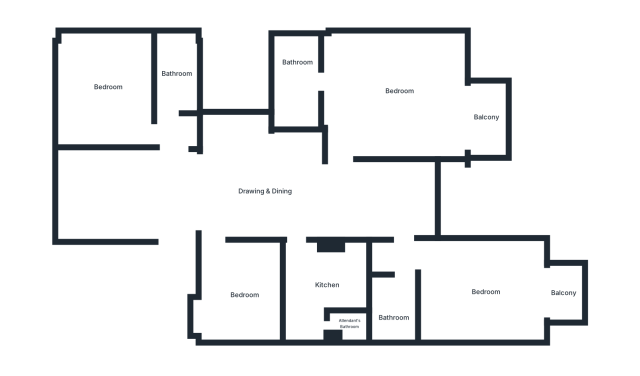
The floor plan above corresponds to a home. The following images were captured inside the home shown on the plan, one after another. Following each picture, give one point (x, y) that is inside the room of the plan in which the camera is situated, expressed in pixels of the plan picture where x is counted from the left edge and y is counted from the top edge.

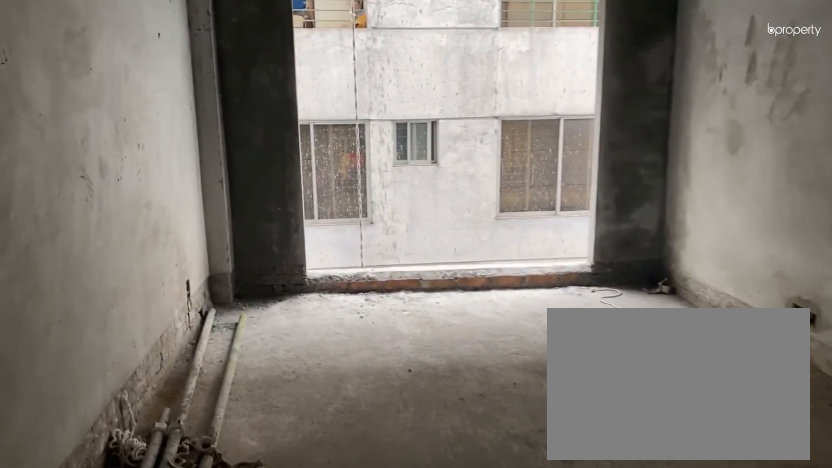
(111, 193)
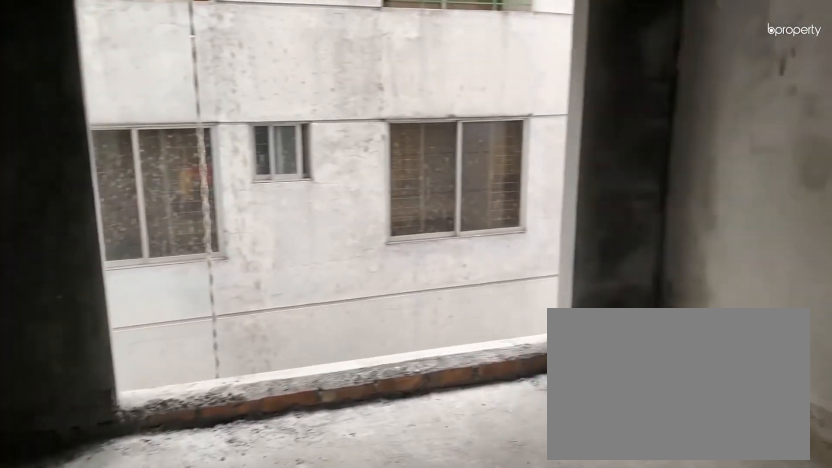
(111, 193)
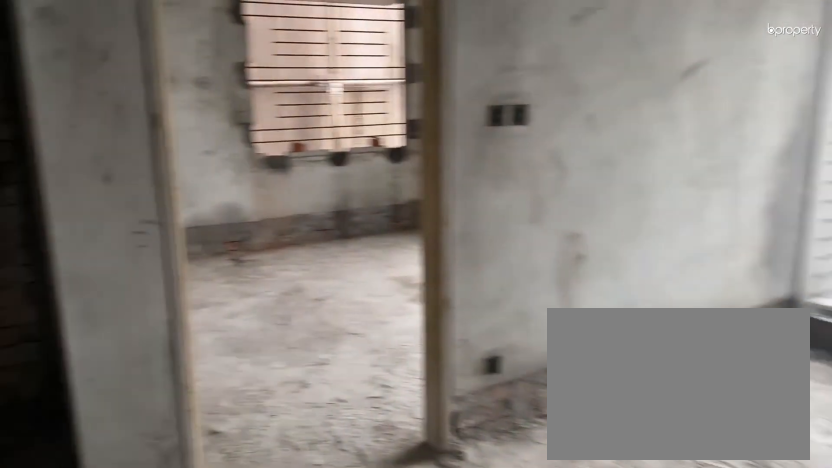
(373, 200)
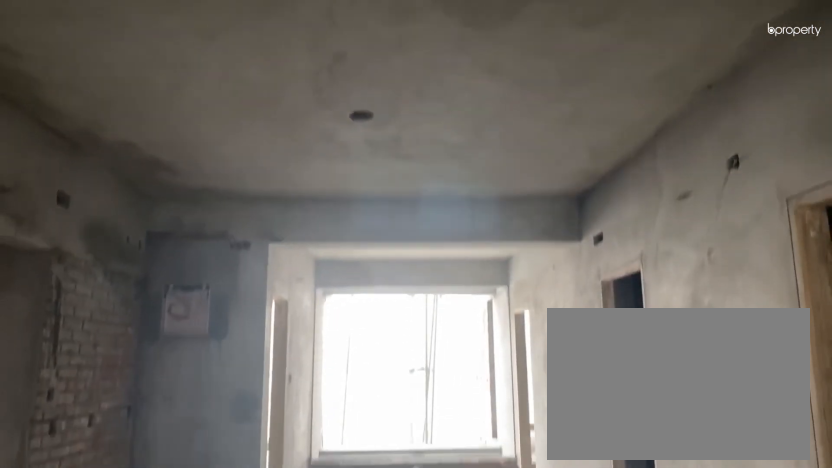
(155, 194)
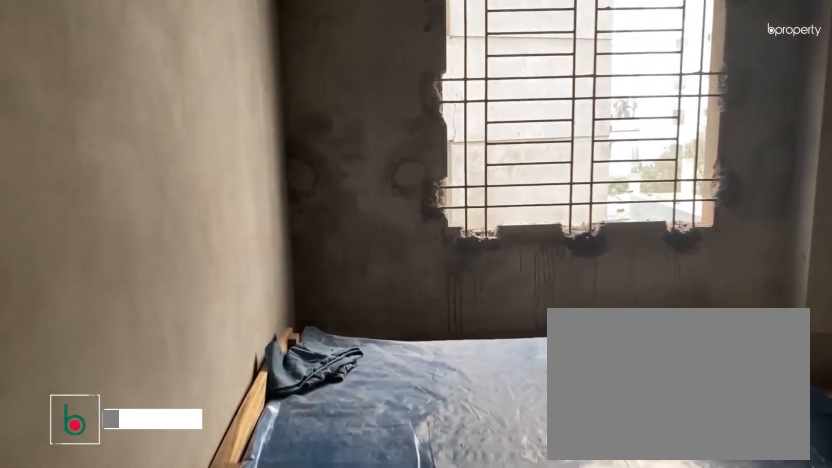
(107, 88)
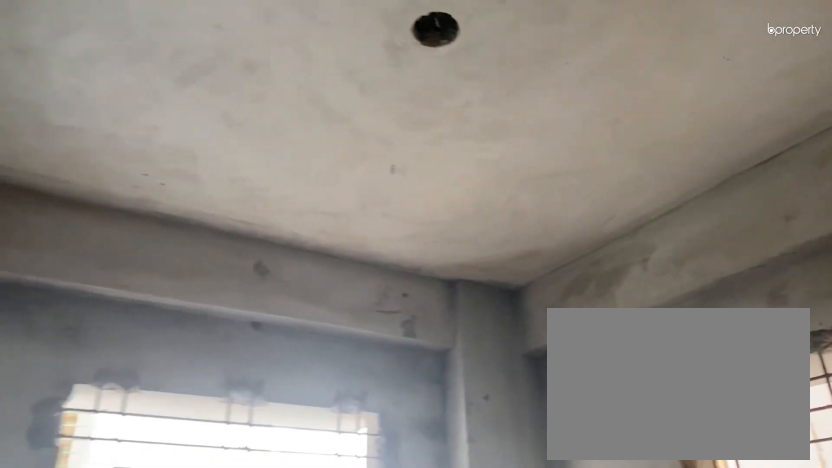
(107, 88)
